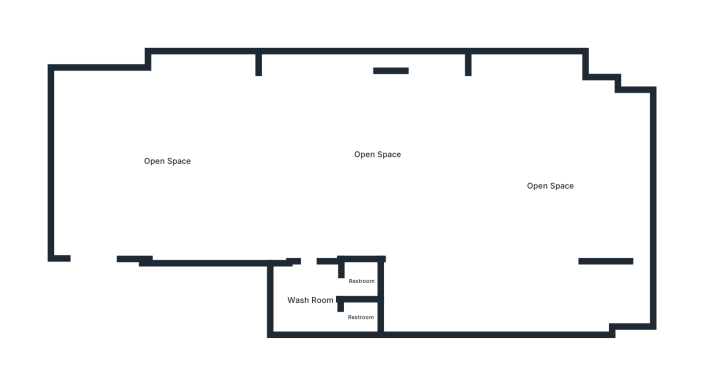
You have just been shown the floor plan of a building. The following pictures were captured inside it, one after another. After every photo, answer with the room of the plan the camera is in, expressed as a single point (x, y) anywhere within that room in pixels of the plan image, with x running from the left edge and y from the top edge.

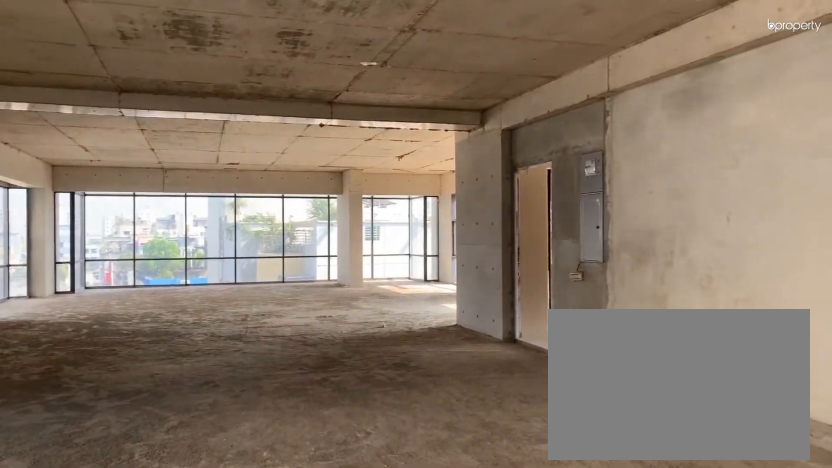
(169, 161)
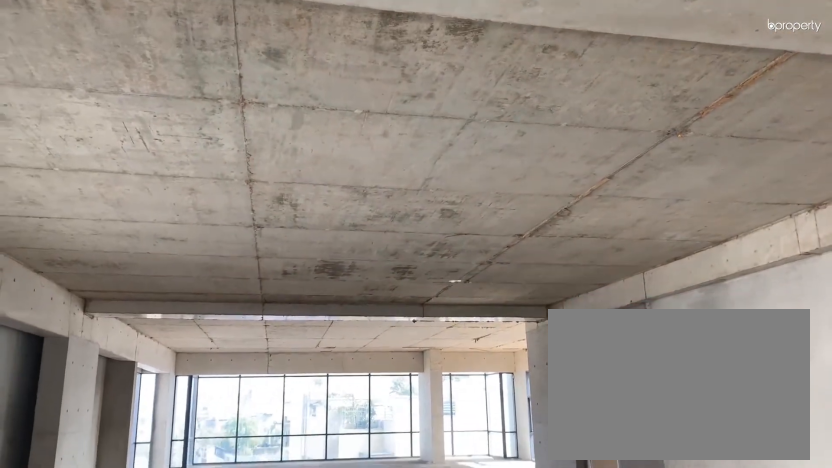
(169, 162)
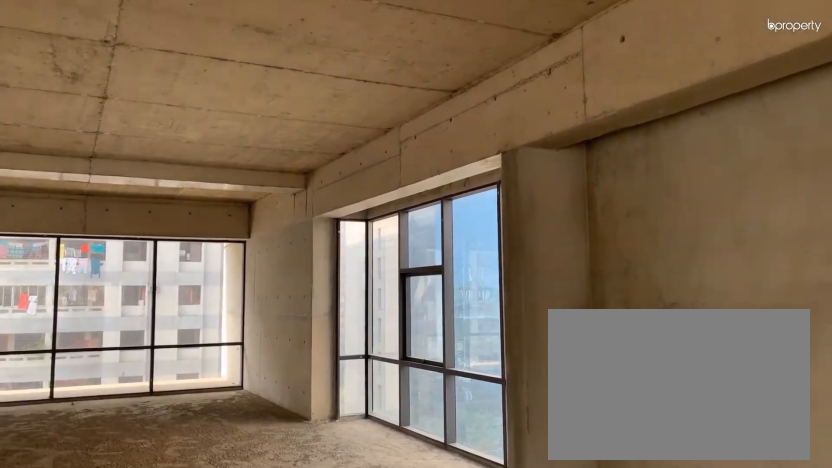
(379, 154)
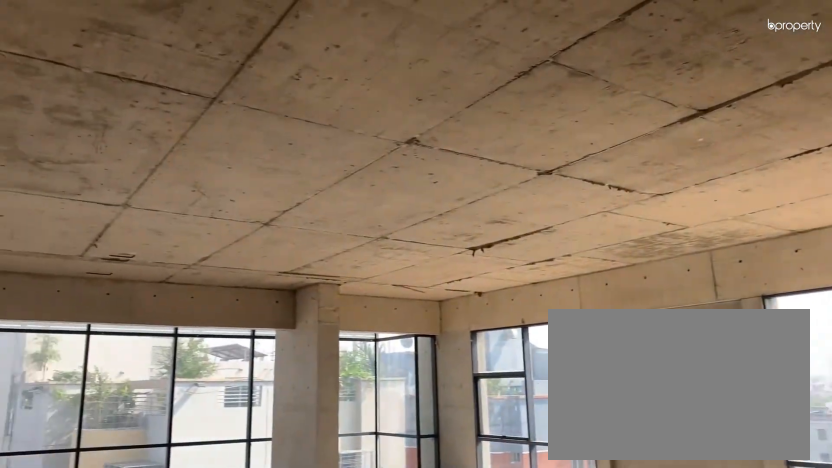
(379, 154)
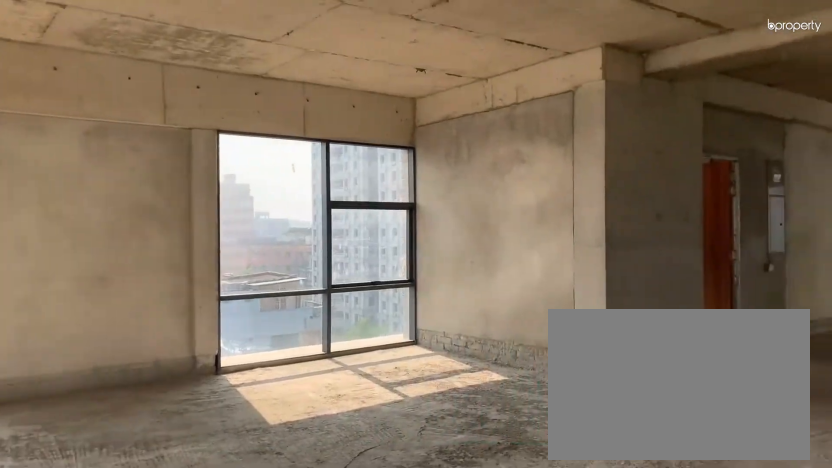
(552, 185)
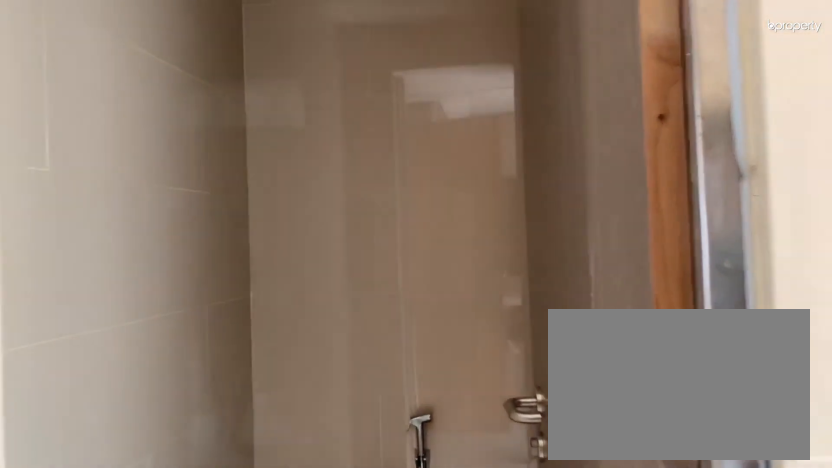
(360, 282)
